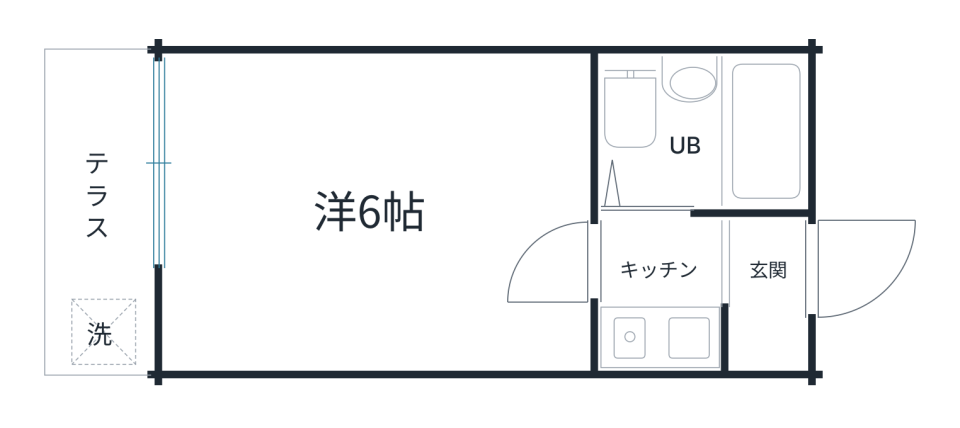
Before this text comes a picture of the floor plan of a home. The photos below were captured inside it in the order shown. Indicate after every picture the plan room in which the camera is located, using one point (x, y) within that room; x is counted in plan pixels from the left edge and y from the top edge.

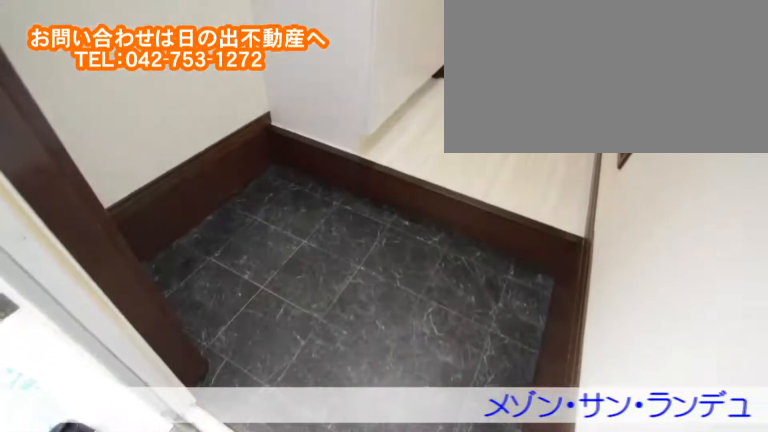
(735, 267)
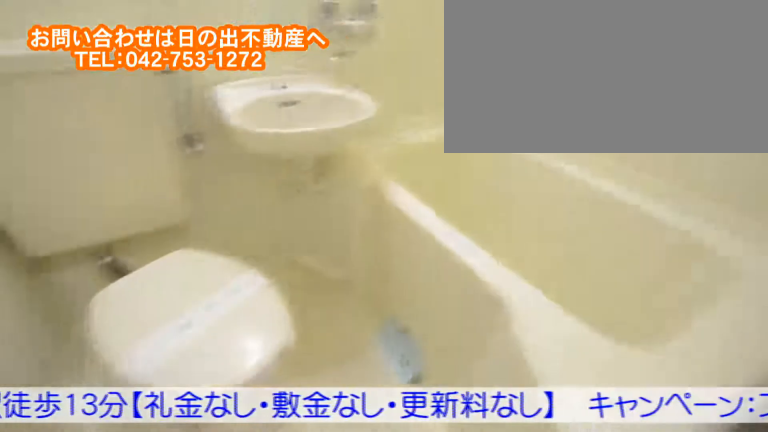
(747, 136)
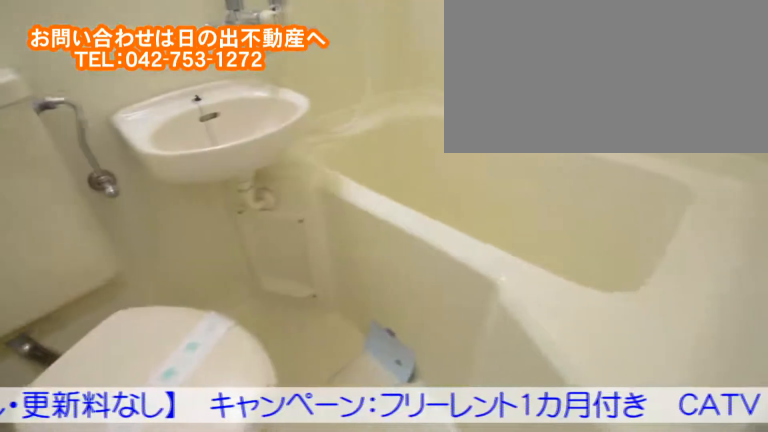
(747, 137)
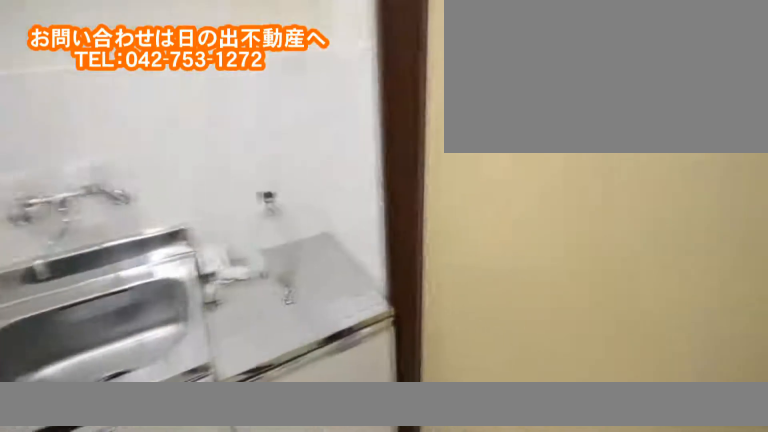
(661, 253)
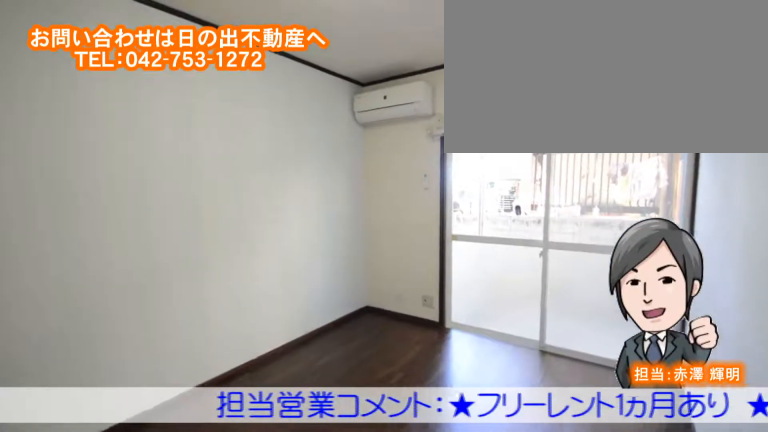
(260, 203)
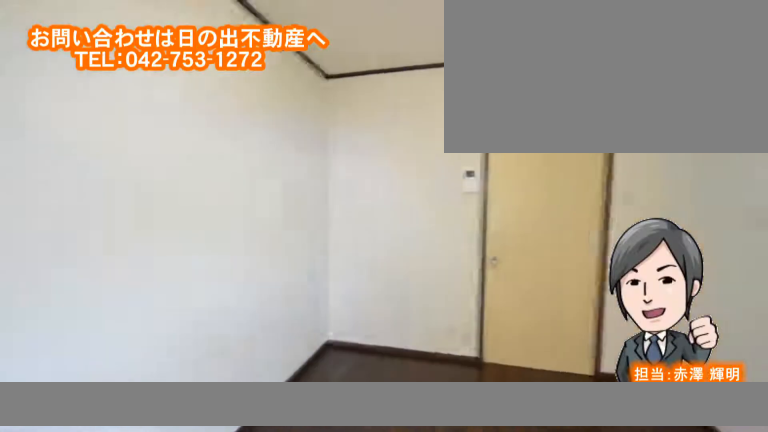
(261, 203)
